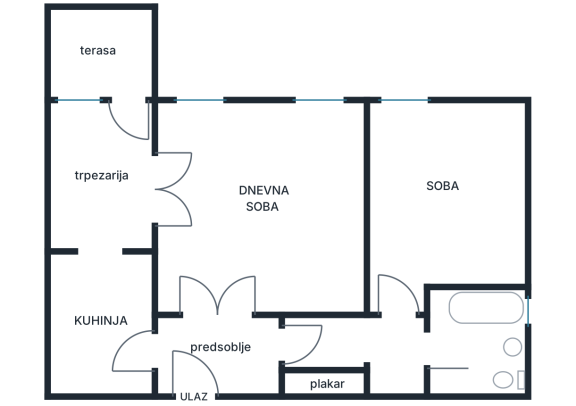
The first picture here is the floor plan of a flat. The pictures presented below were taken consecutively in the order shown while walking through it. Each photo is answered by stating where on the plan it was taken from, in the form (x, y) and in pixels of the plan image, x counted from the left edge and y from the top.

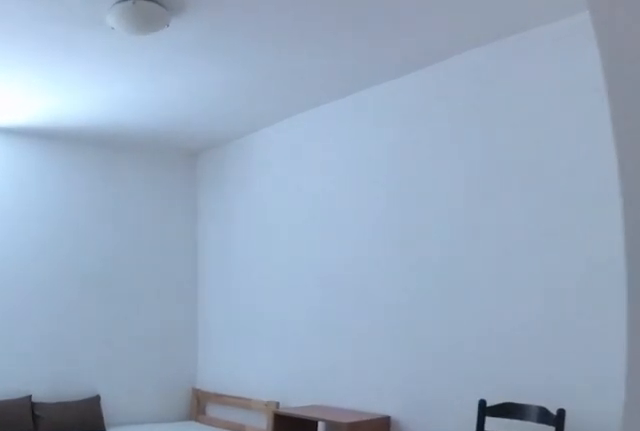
(401, 327)
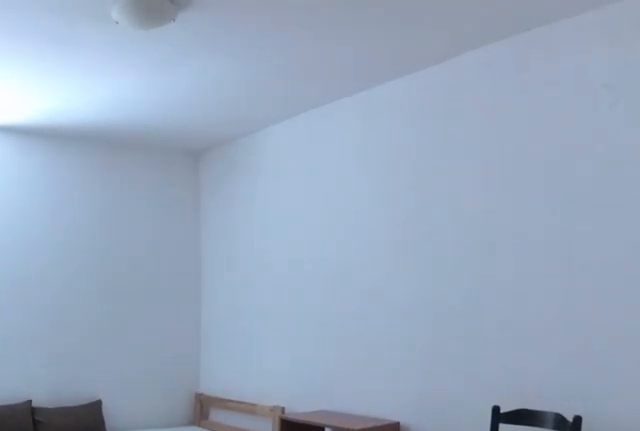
(401, 319)
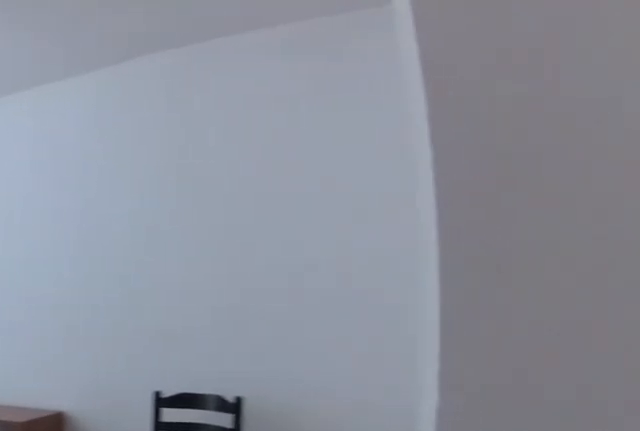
(396, 303)
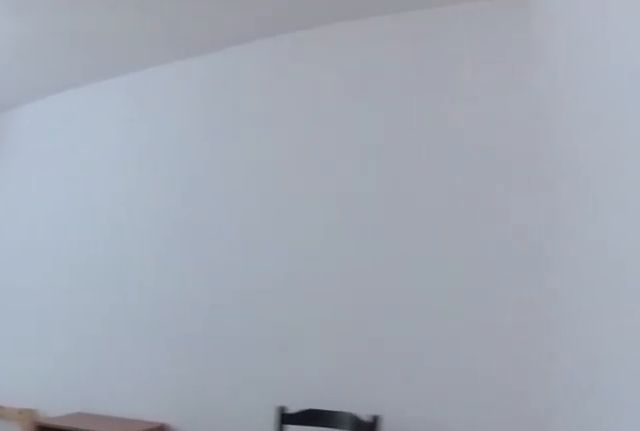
(397, 300)
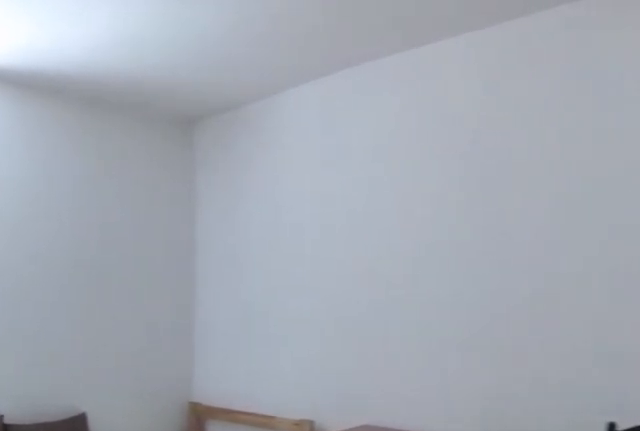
(400, 277)
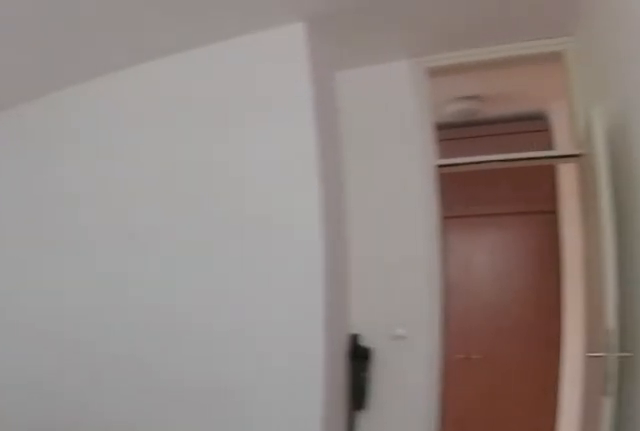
(390, 138)
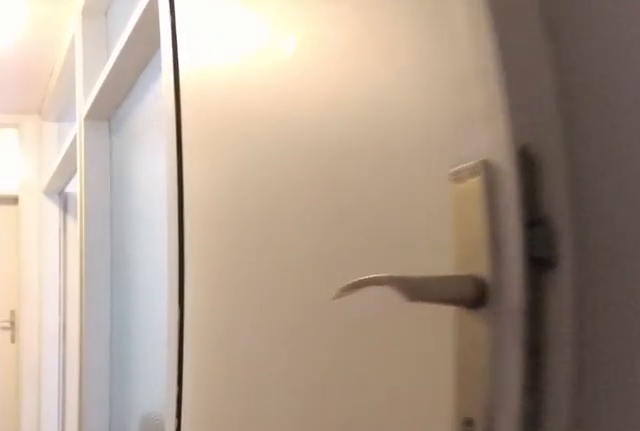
(376, 338)
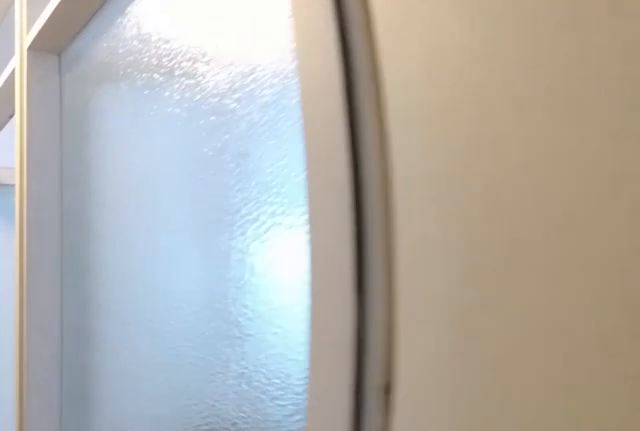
(326, 338)
